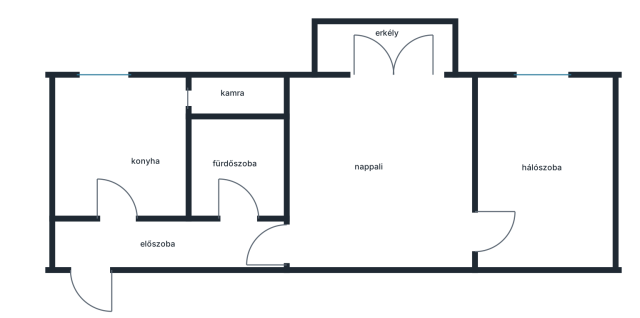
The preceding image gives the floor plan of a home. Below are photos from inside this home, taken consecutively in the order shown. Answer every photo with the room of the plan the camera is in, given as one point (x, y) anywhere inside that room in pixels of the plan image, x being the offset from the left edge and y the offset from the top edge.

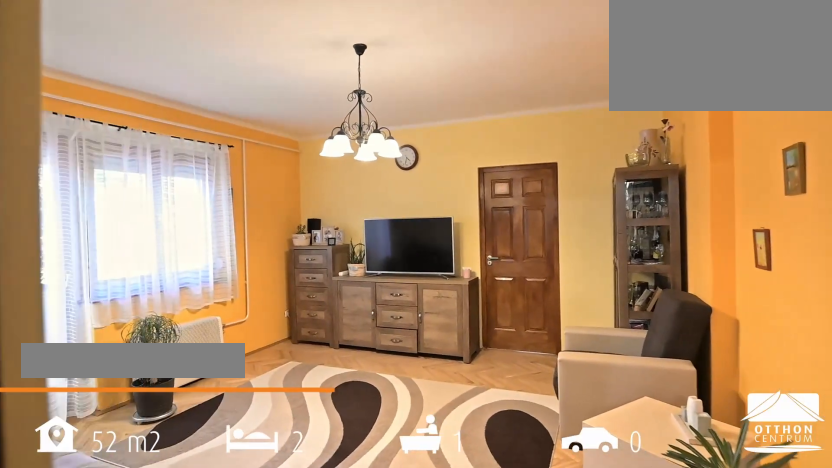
(371, 176)
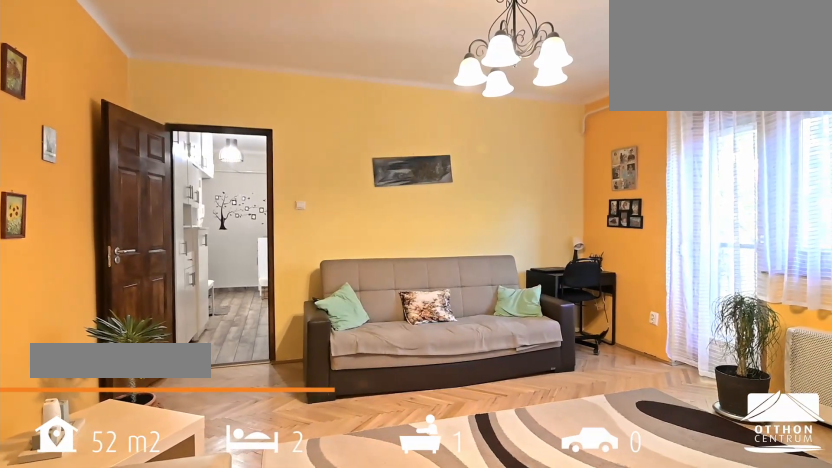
(371, 176)
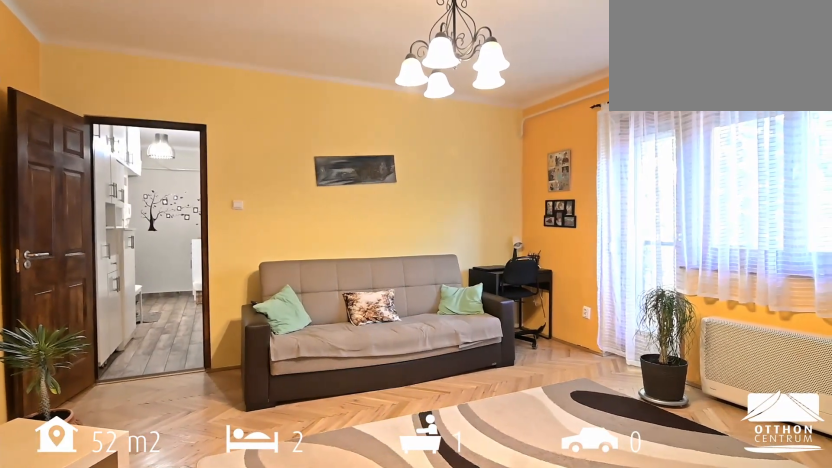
(371, 177)
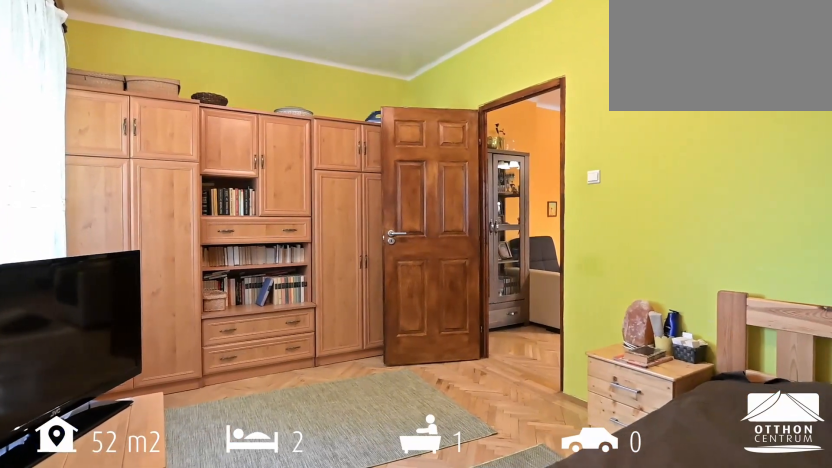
(542, 185)
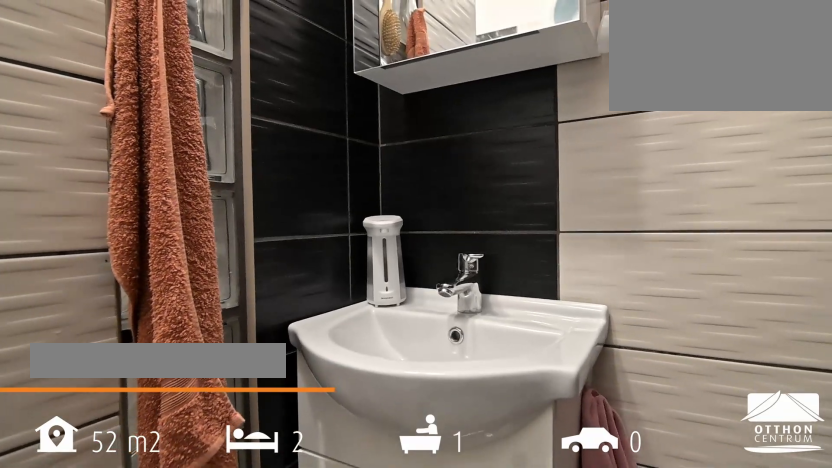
(230, 172)
